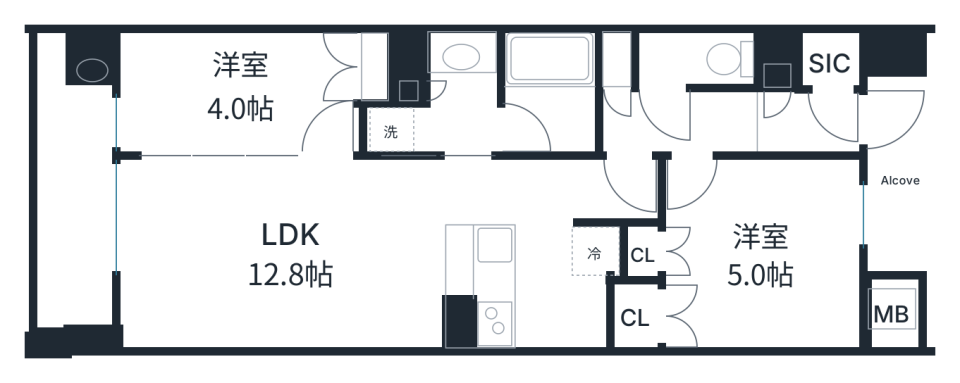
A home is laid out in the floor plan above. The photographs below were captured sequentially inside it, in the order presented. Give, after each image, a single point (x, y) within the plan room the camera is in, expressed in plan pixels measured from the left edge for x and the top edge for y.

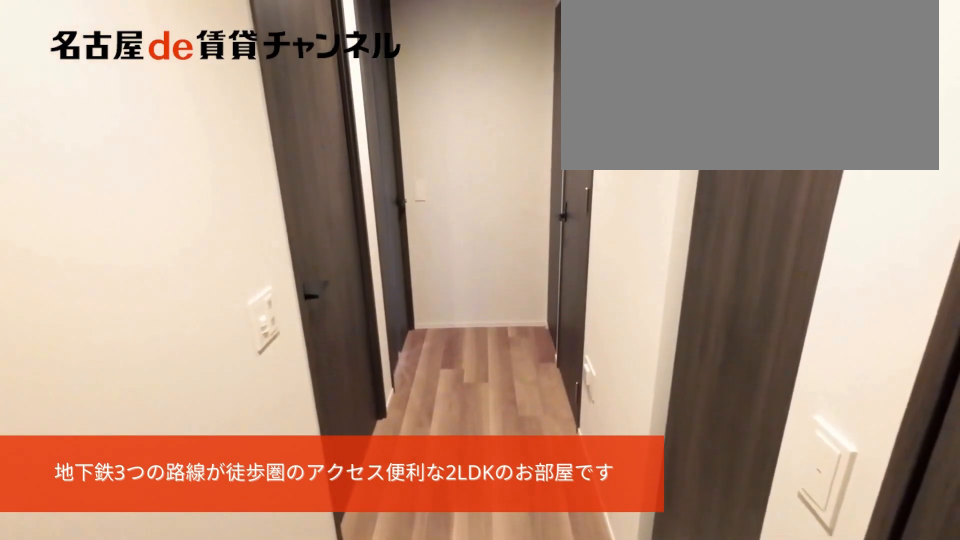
(833, 122)
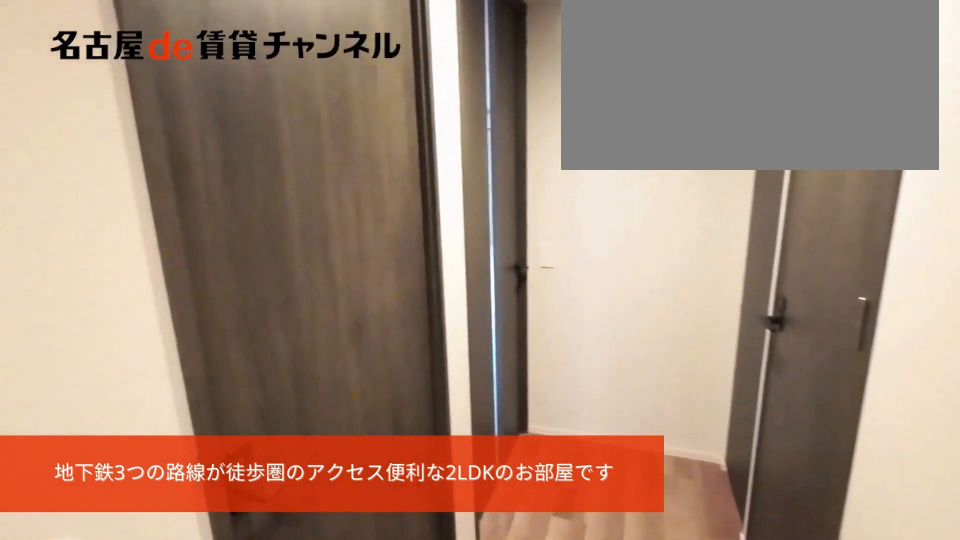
(833, 122)
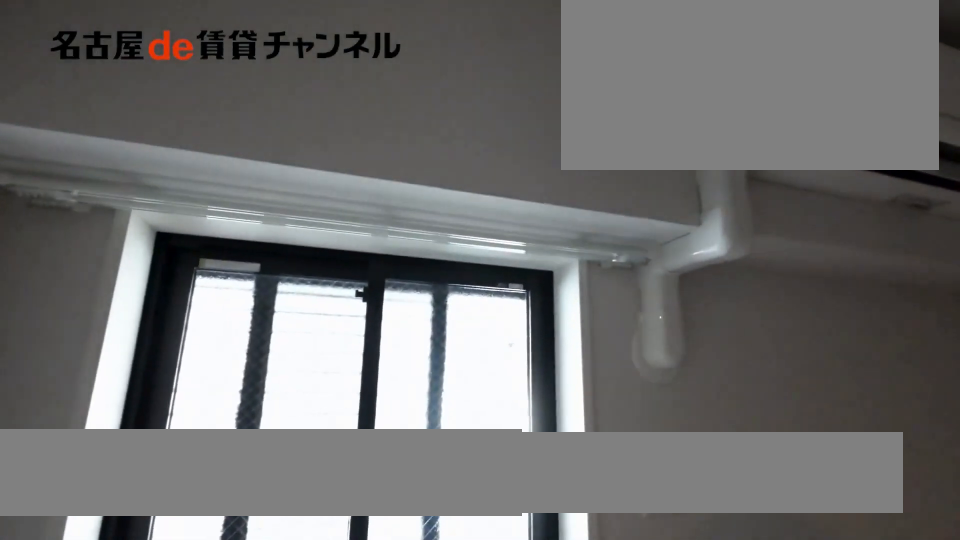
(760, 250)
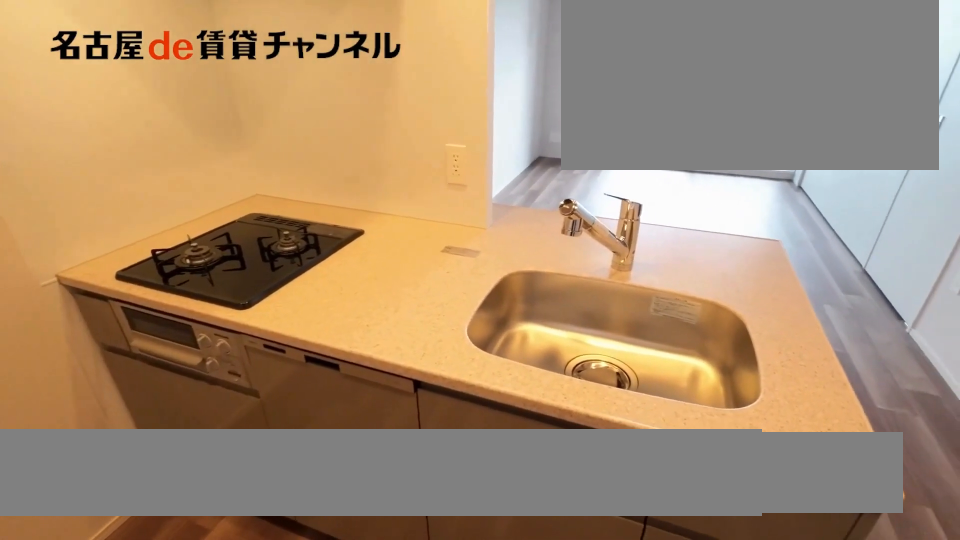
(521, 286)
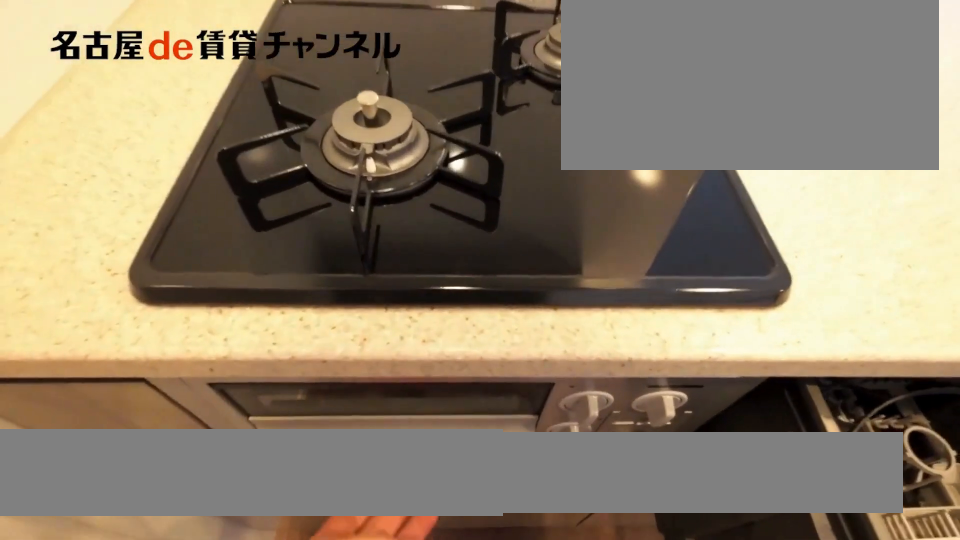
(521, 286)
